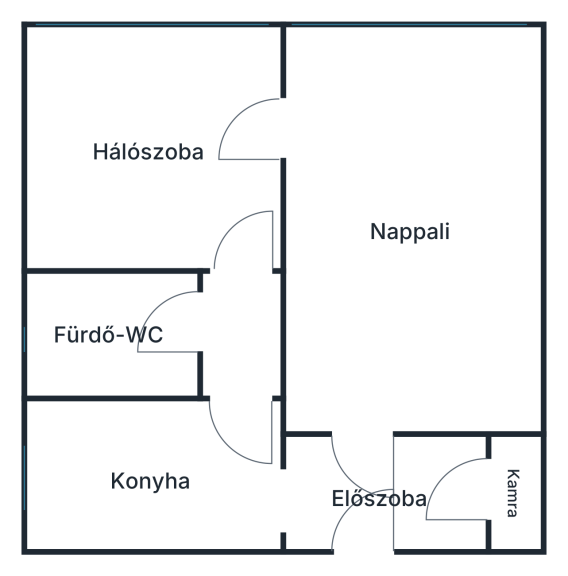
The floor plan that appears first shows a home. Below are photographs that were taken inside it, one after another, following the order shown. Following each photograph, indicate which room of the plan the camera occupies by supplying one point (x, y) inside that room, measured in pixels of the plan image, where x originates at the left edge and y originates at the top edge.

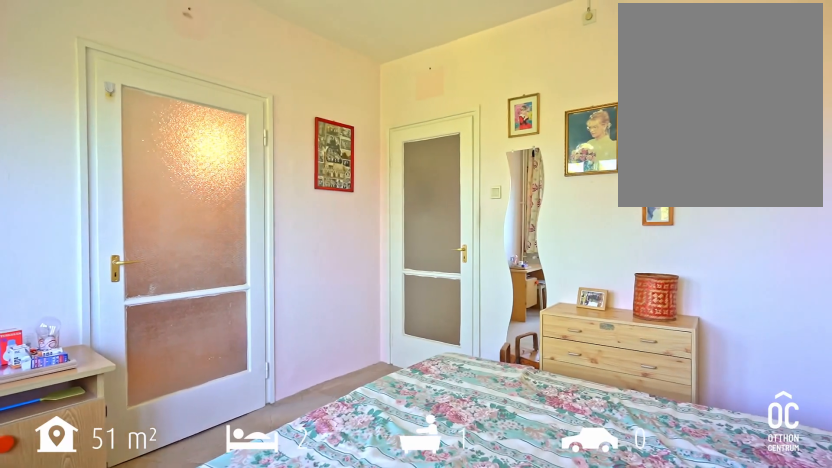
(155, 147)
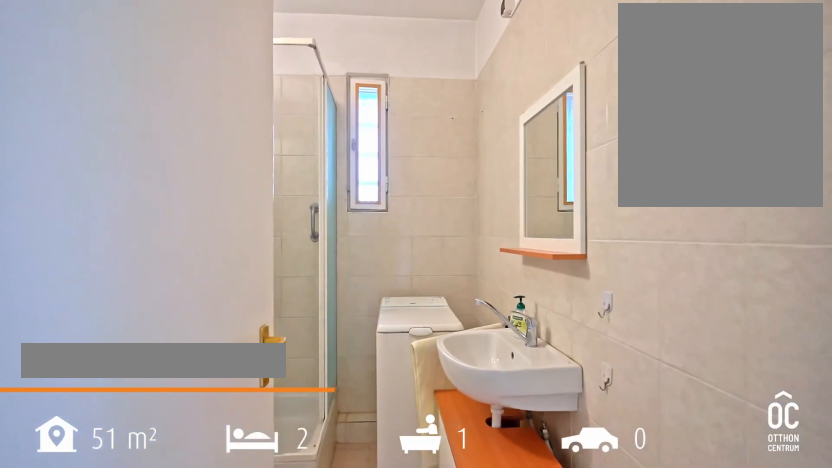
(111, 334)
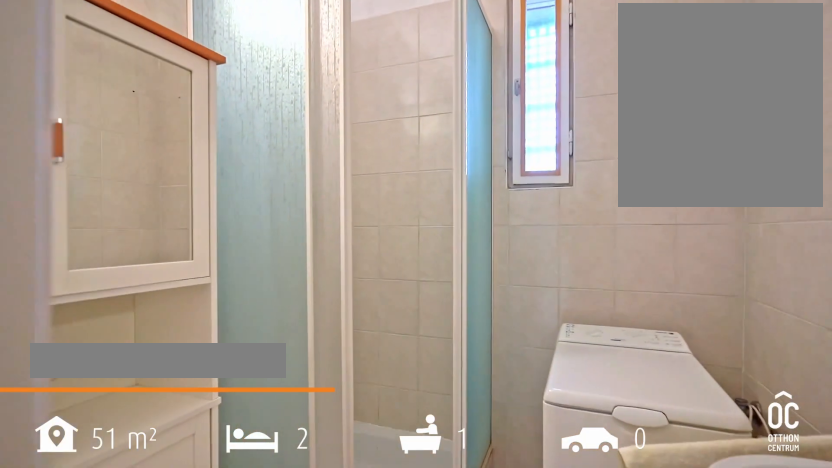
(111, 334)
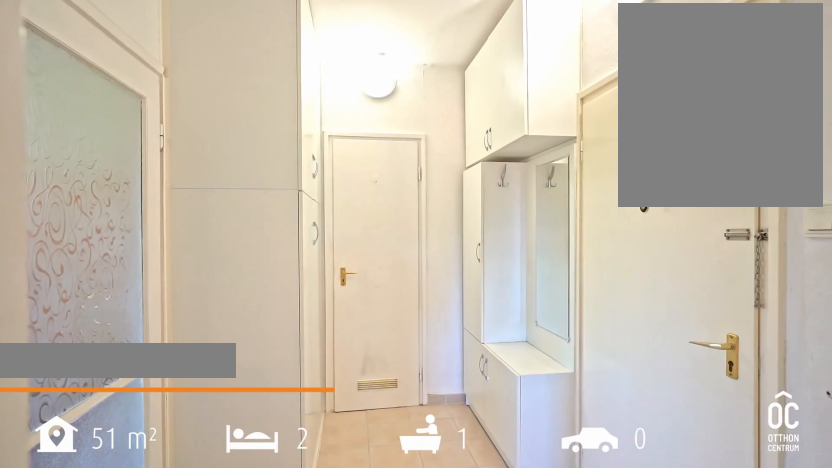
(387, 492)
